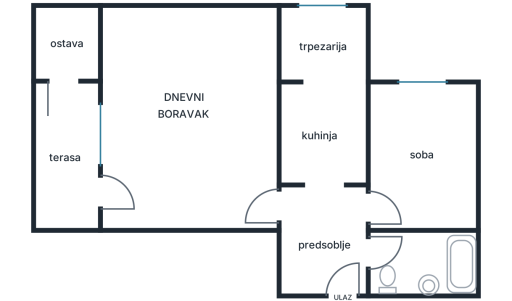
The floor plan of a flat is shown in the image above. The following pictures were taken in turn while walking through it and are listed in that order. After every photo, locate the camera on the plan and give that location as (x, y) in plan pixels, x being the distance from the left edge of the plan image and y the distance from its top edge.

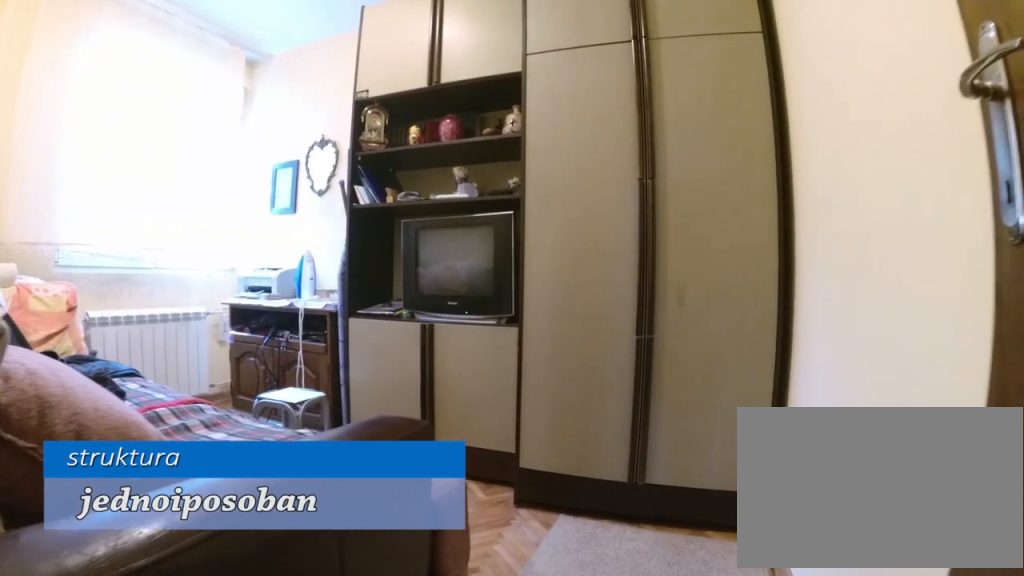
(373, 213)
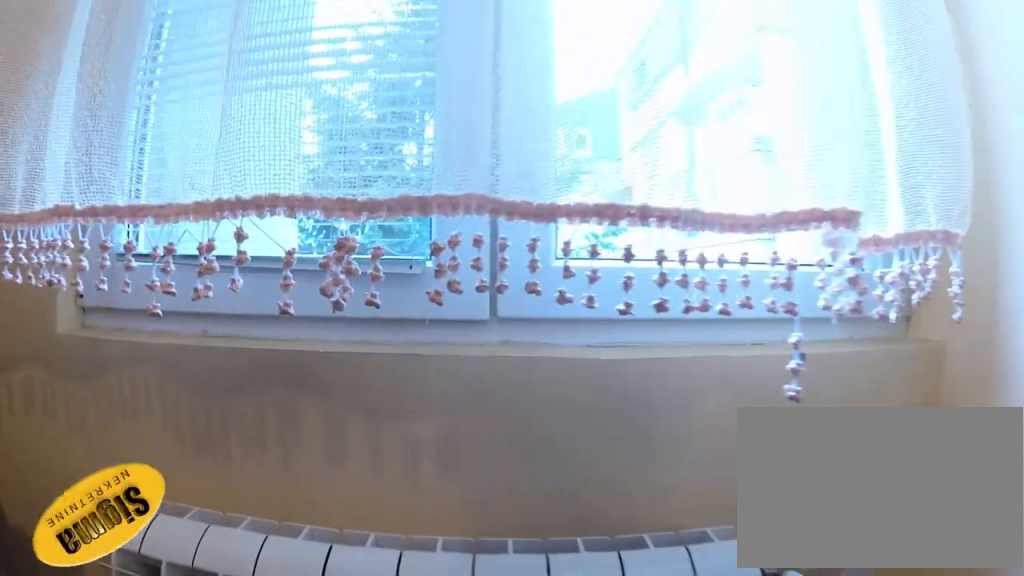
(437, 121)
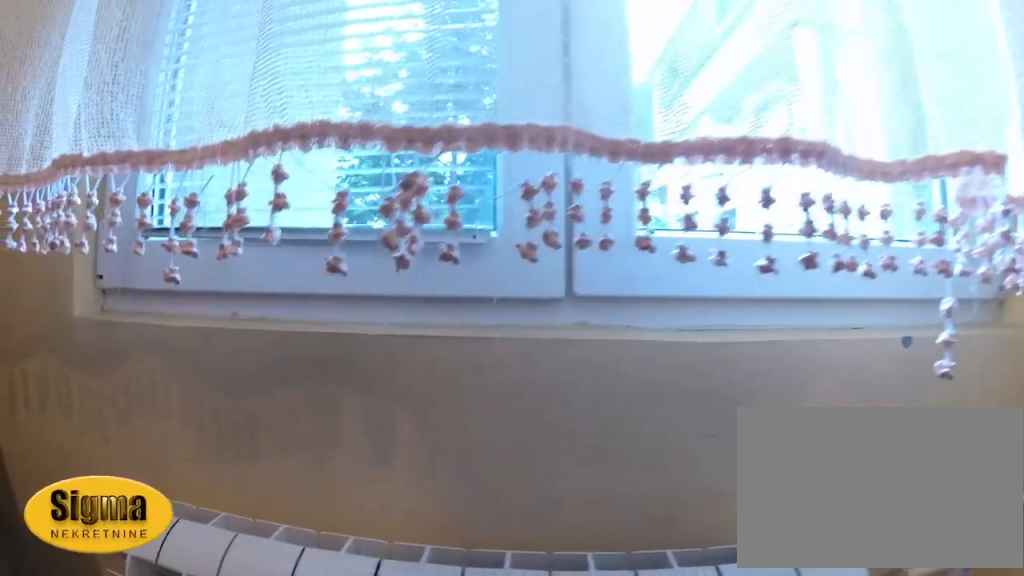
(437, 116)
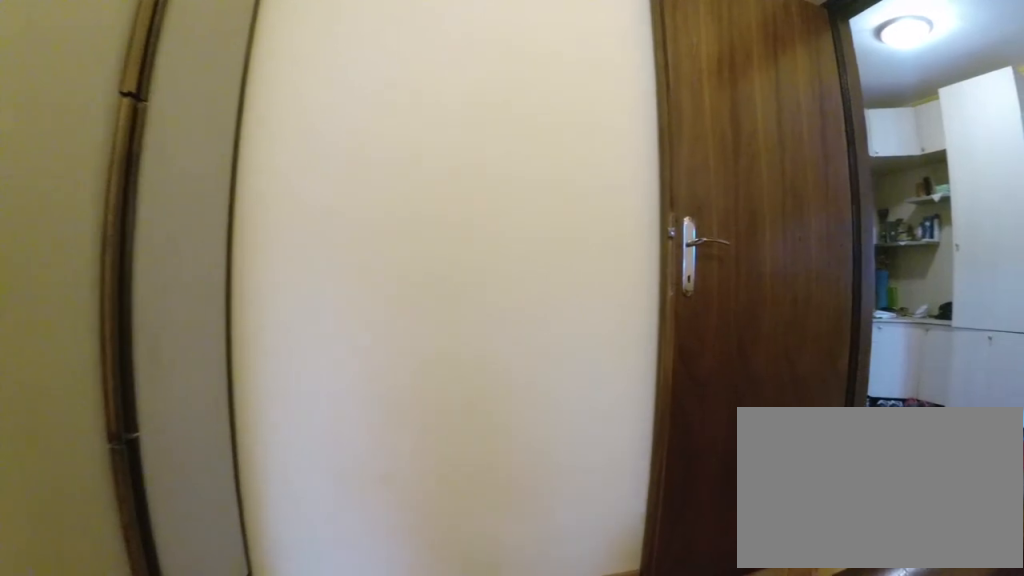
(424, 159)
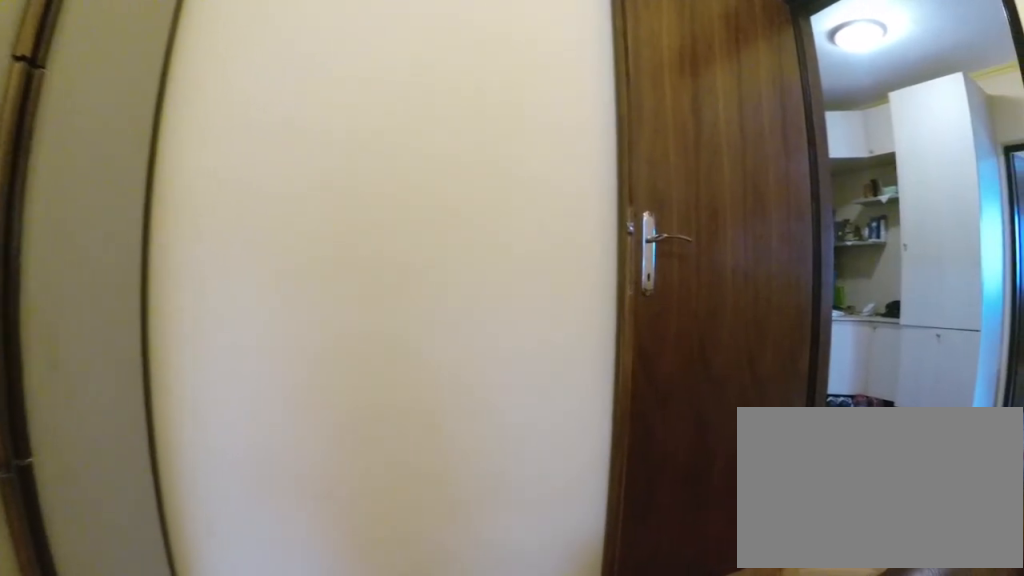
(423, 164)
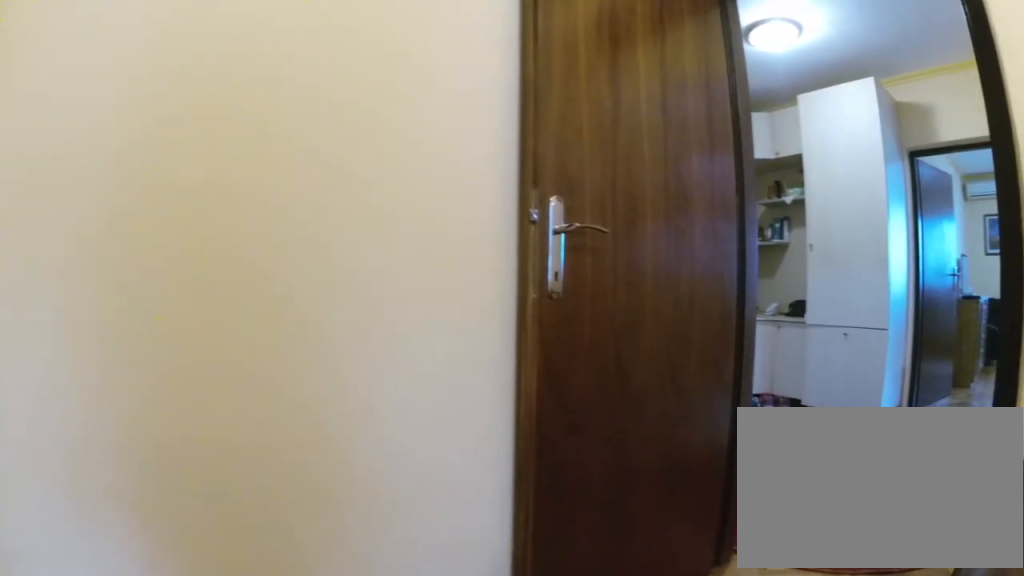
(427, 174)
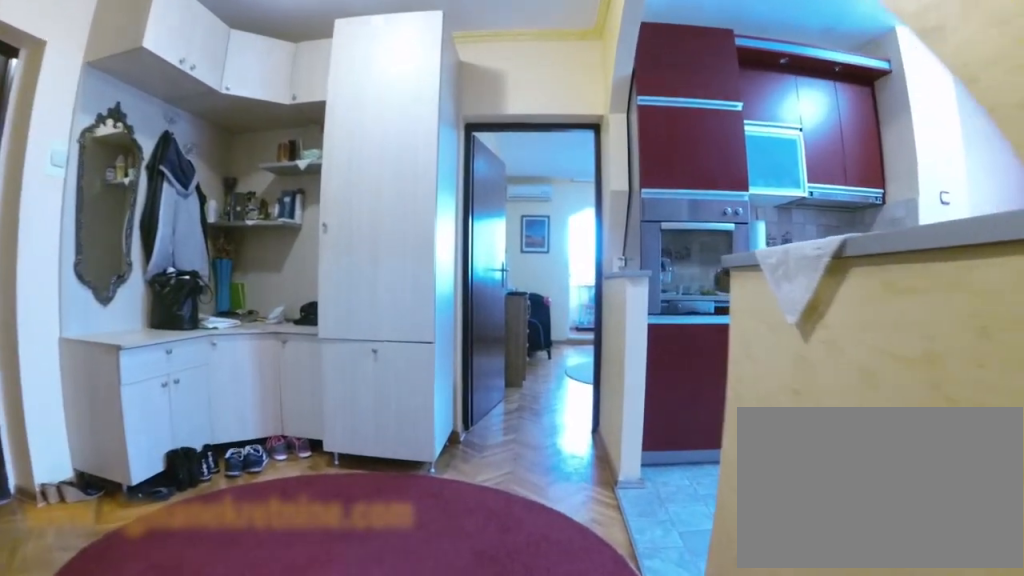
(383, 204)
